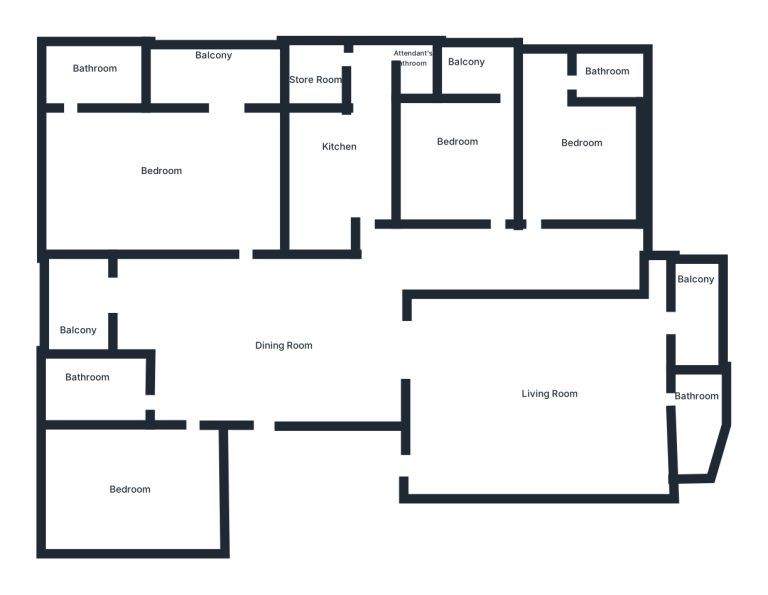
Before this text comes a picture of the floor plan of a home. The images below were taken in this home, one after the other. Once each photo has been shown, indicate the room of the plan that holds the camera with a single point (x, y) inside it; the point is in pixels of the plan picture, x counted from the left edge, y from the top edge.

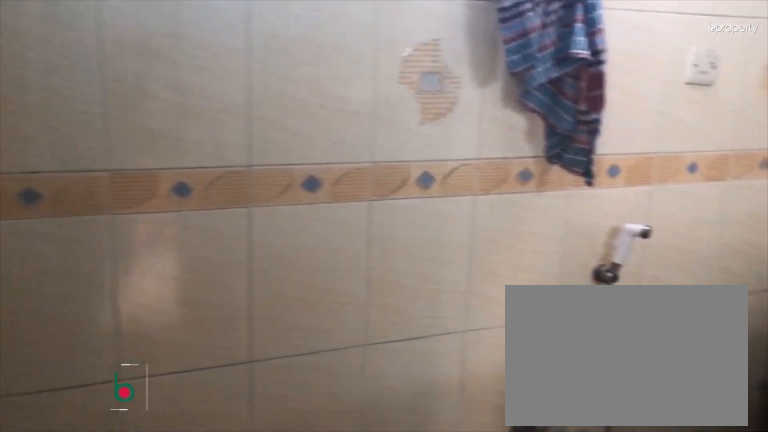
(96, 76)
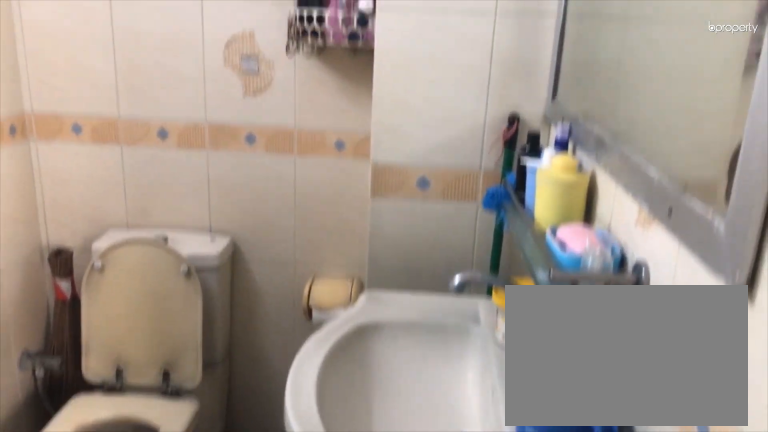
(96, 76)
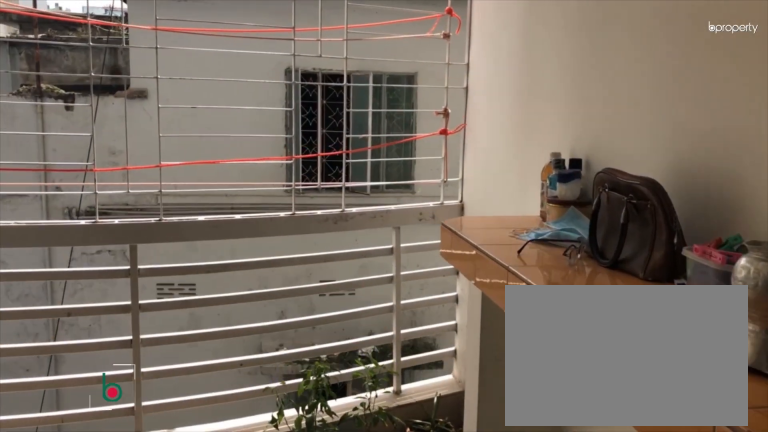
(85, 314)
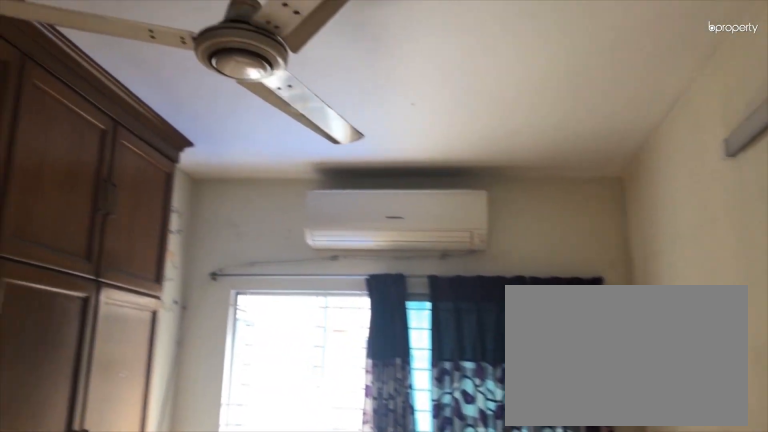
(130, 483)
